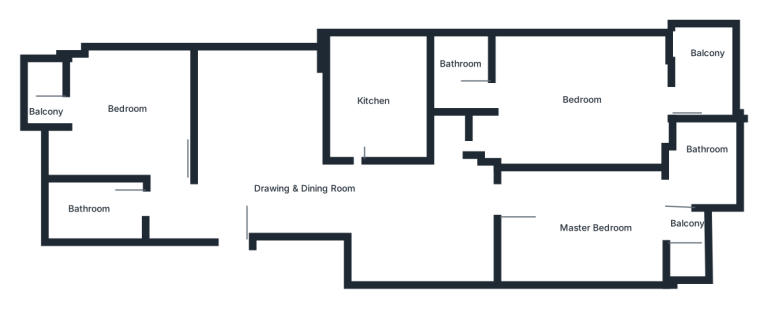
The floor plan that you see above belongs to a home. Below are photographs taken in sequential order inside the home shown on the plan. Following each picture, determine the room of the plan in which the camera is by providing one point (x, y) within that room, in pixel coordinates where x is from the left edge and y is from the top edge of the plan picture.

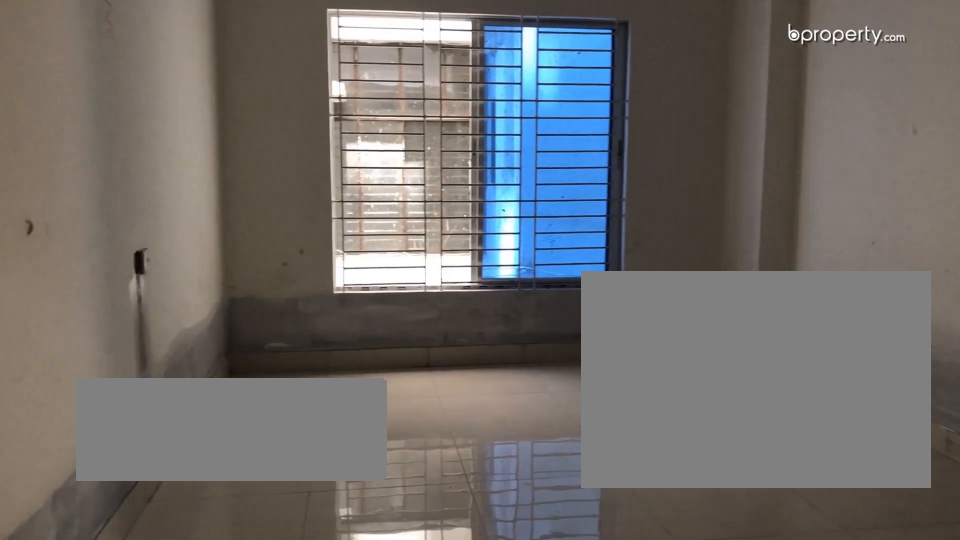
(284, 194)
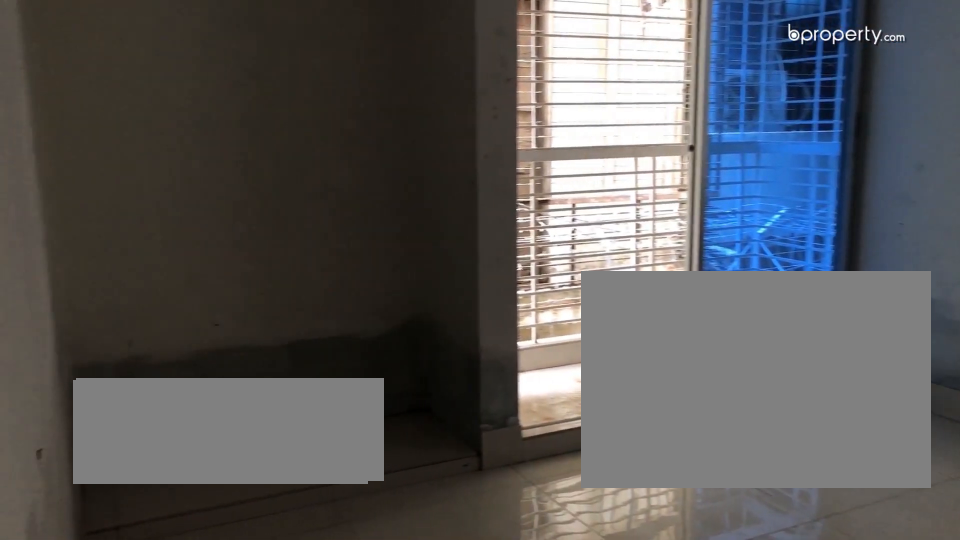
(127, 111)
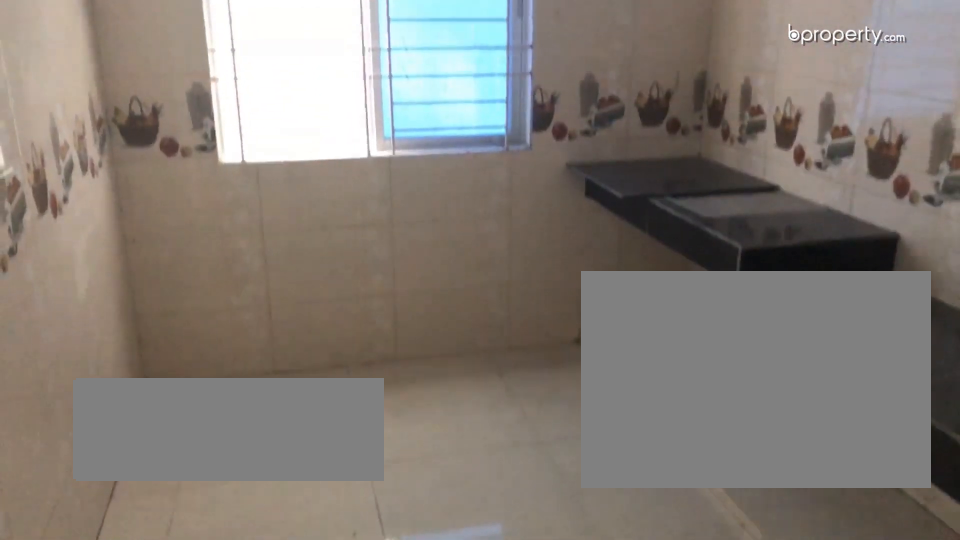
(376, 105)
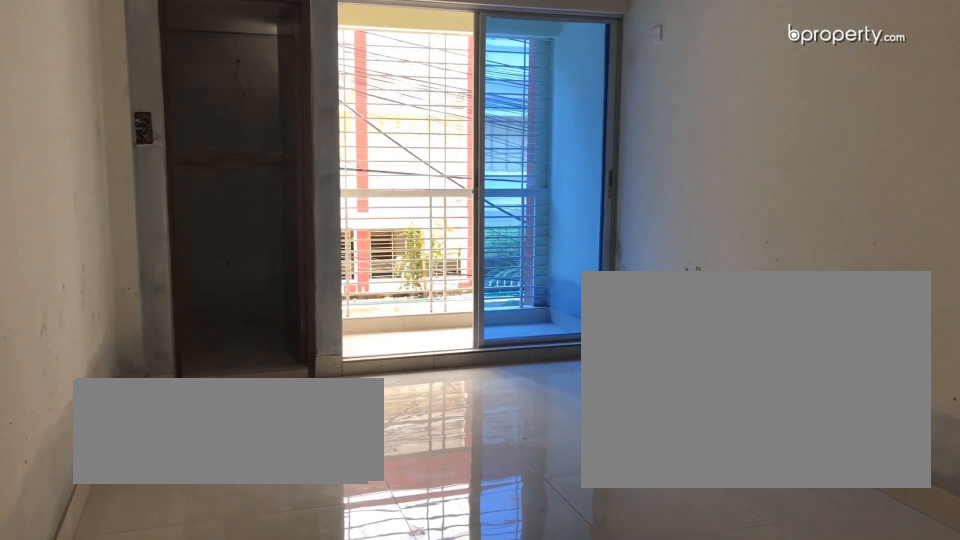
(606, 222)
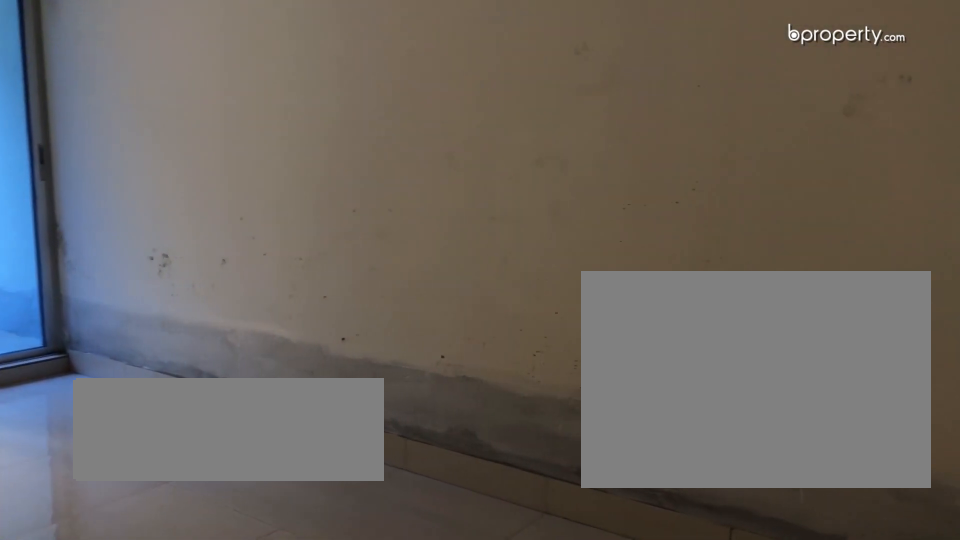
(606, 222)
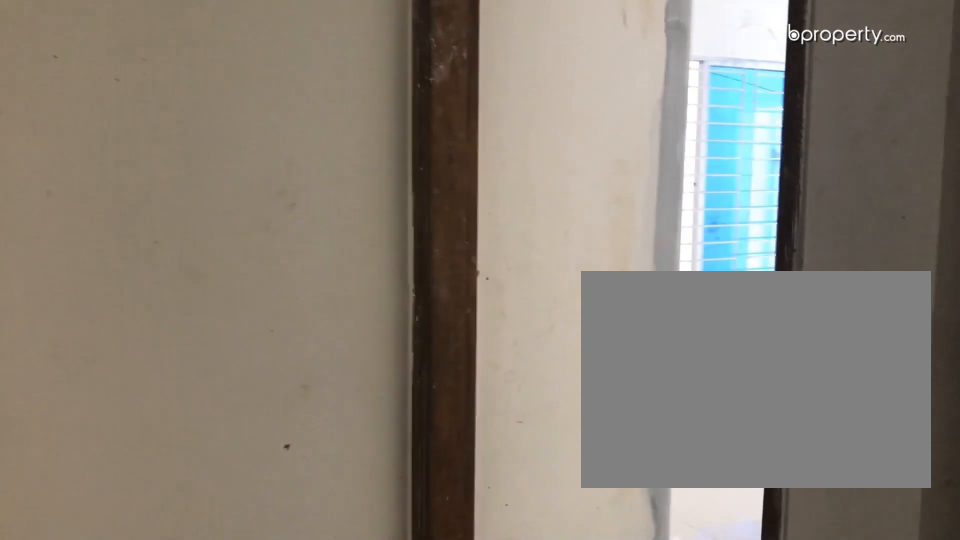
(485, 131)
